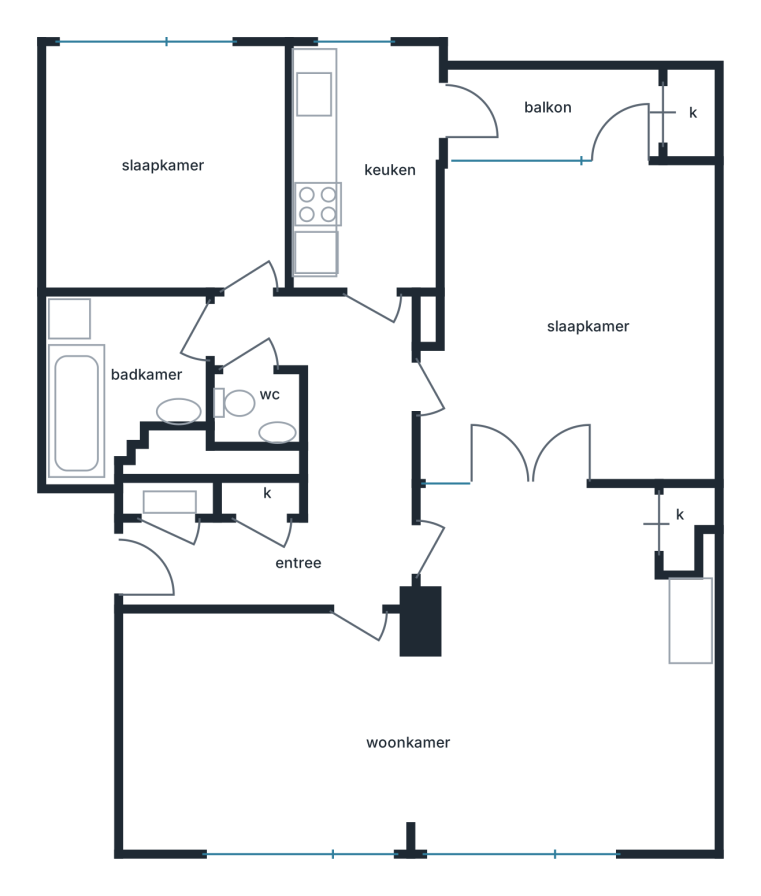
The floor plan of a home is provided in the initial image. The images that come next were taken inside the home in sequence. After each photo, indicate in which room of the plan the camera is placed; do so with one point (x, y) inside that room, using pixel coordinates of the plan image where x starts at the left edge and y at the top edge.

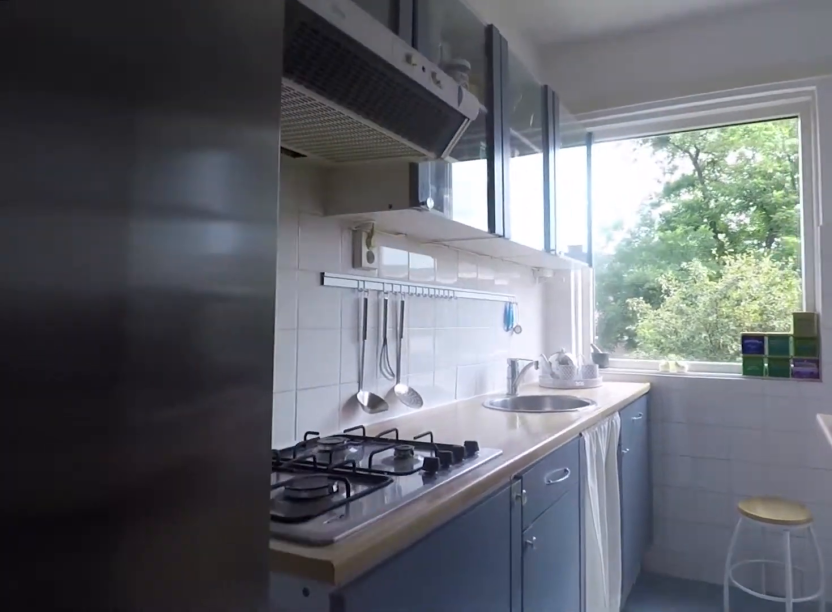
(319, 154)
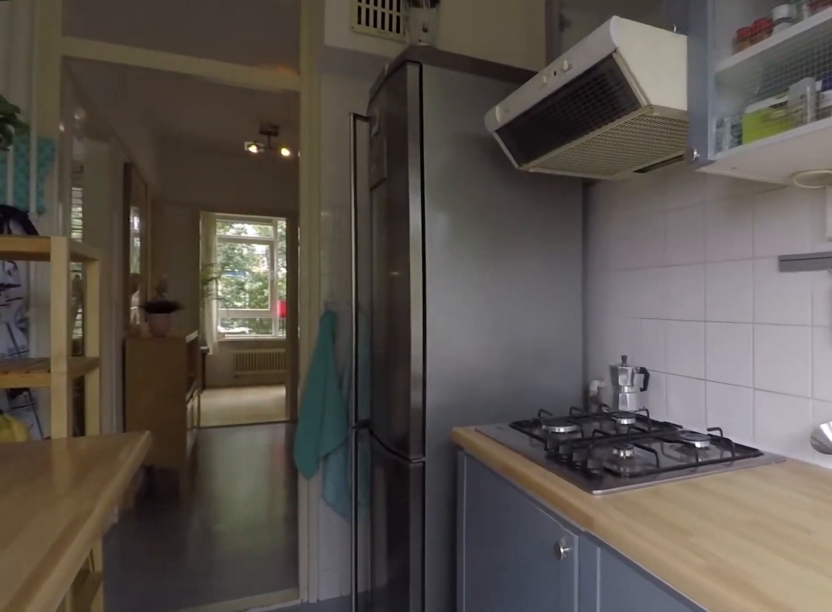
(319, 154)
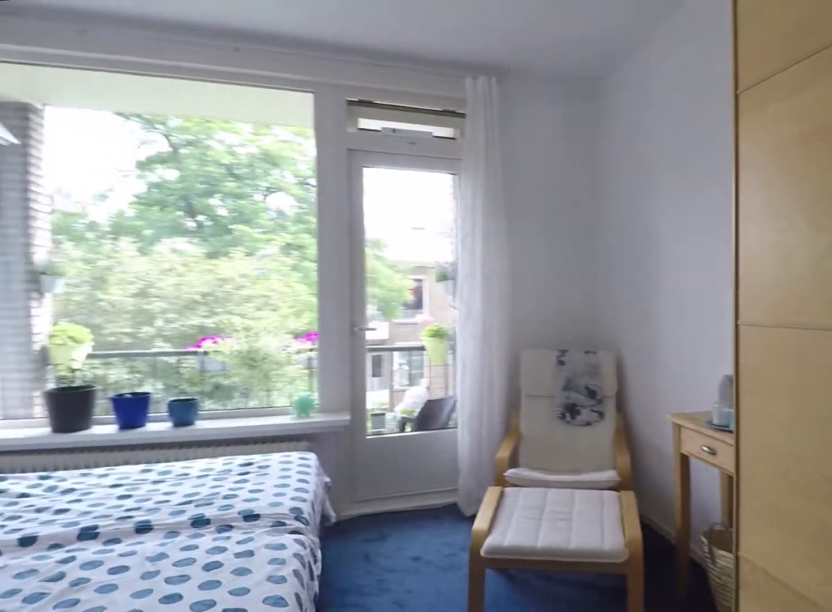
(572, 326)
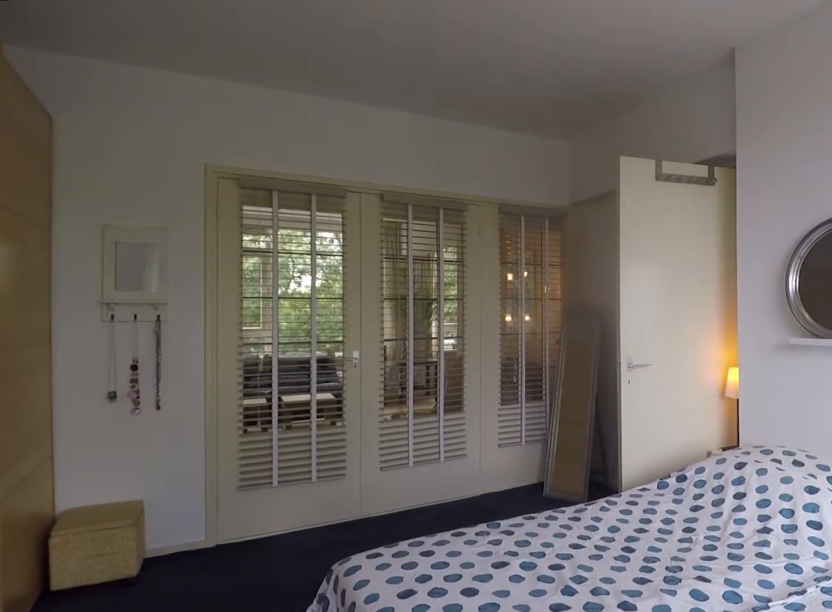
(572, 326)
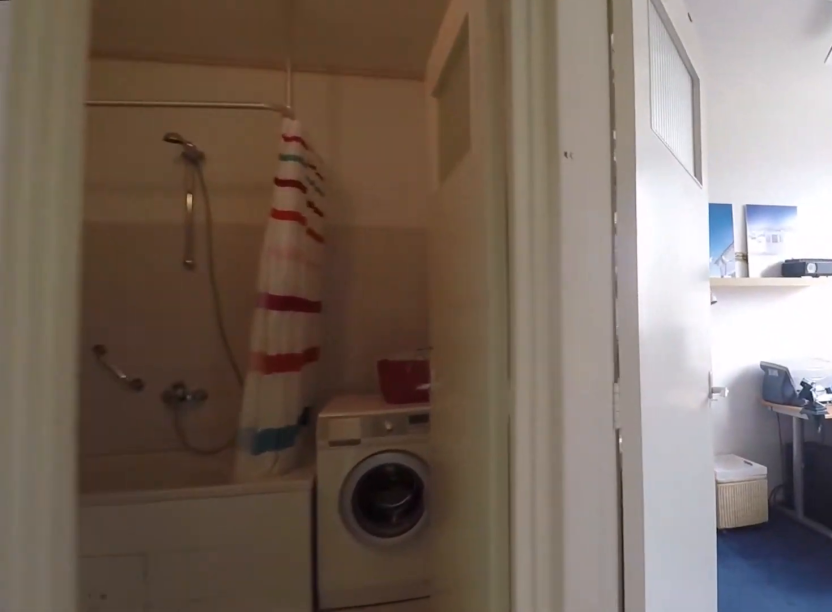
(328, 518)
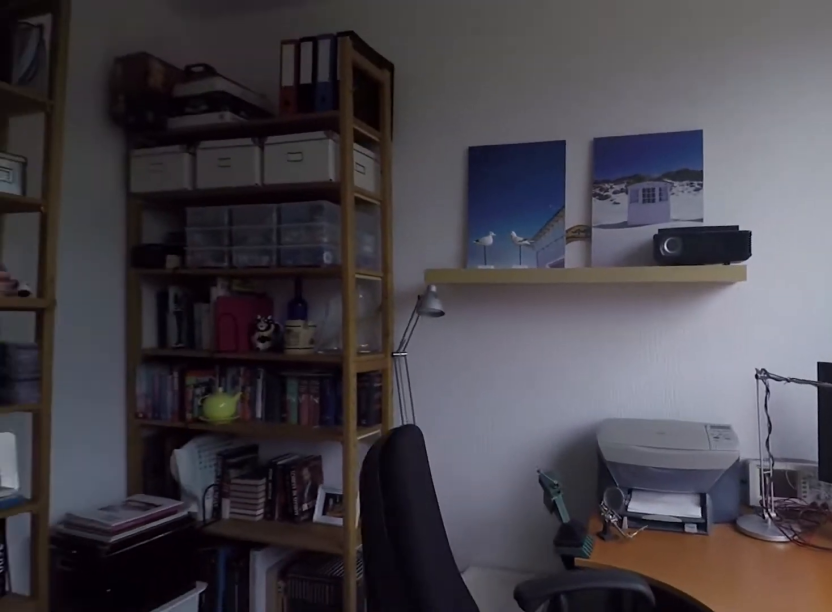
(169, 168)
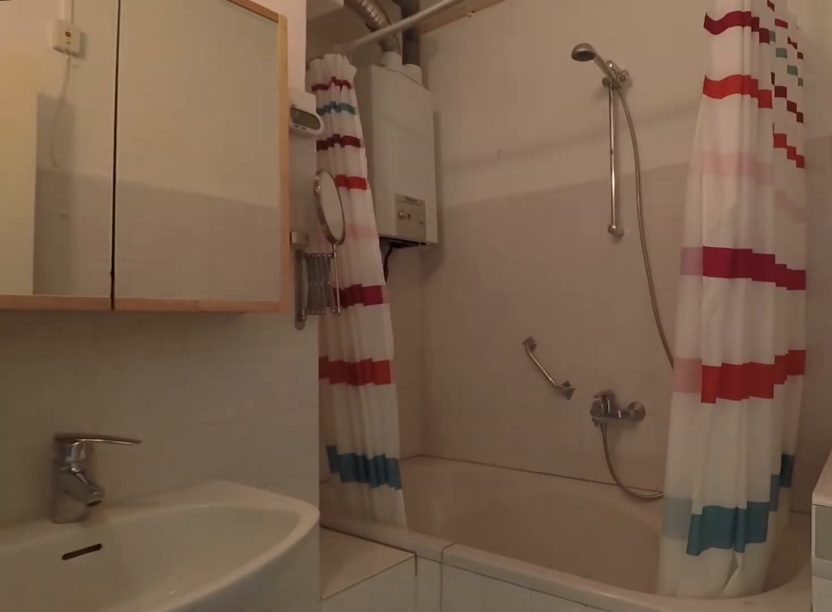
(80, 394)
